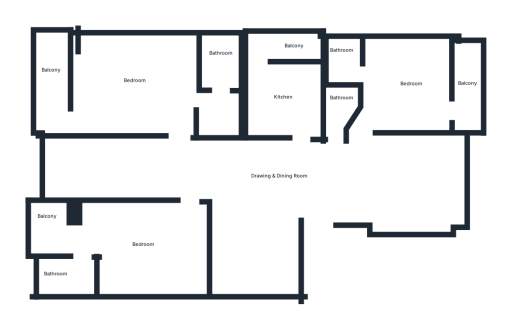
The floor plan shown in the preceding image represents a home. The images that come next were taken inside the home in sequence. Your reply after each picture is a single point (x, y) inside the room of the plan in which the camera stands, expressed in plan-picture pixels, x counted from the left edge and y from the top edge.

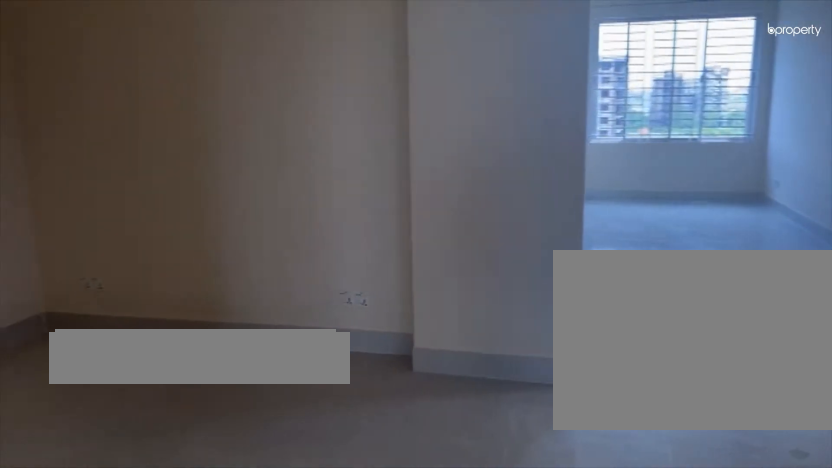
(249, 225)
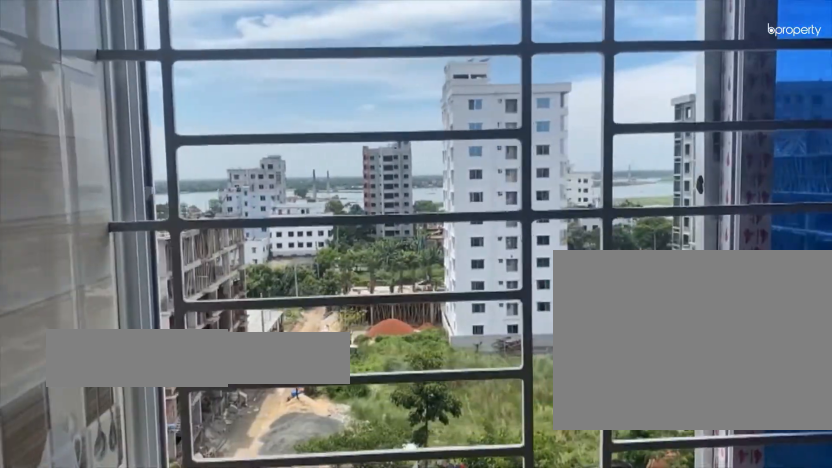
(291, 43)
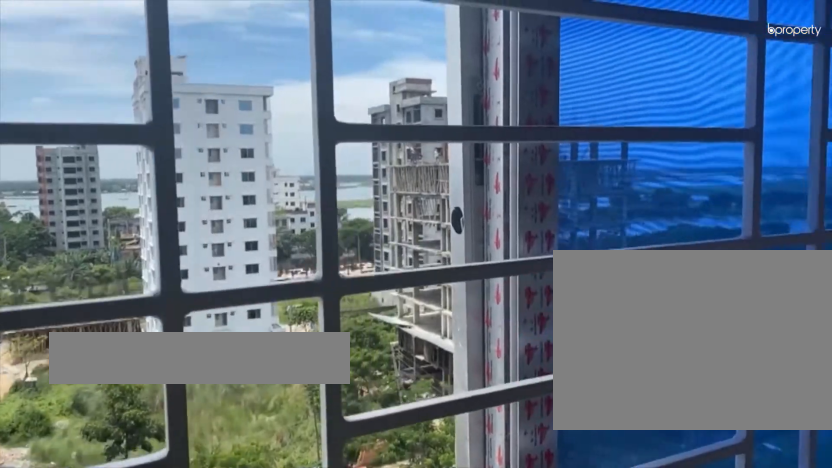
(291, 43)
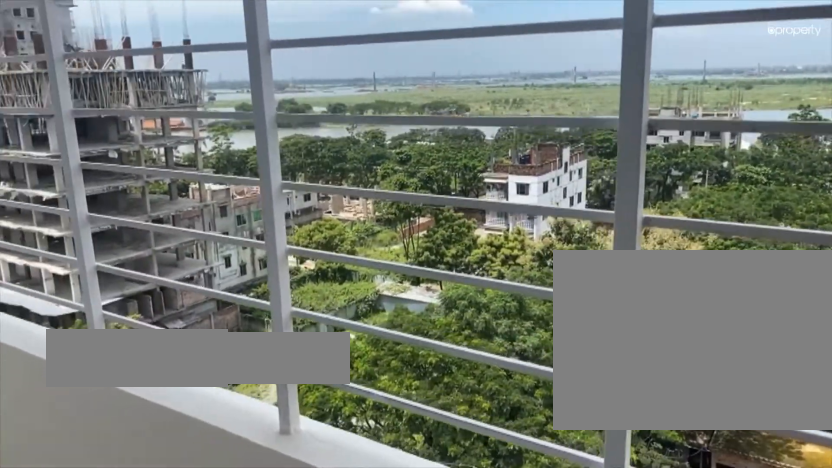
(466, 86)
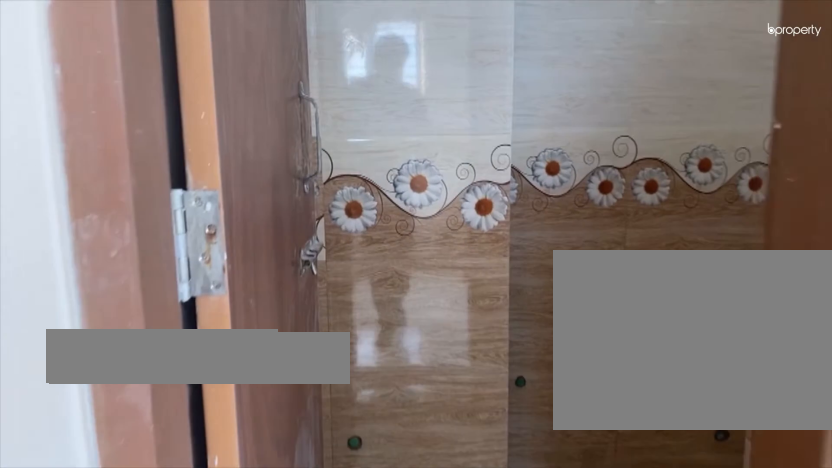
(343, 54)
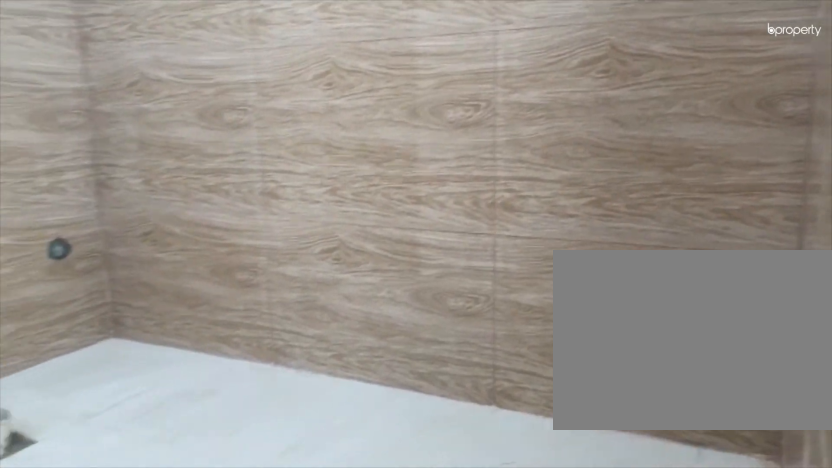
(343, 54)
